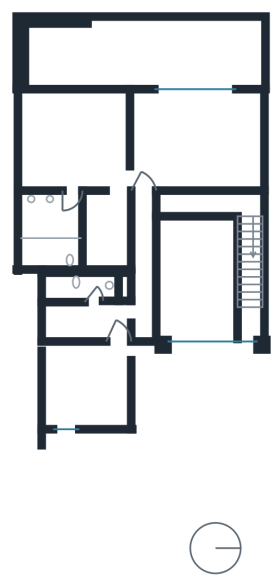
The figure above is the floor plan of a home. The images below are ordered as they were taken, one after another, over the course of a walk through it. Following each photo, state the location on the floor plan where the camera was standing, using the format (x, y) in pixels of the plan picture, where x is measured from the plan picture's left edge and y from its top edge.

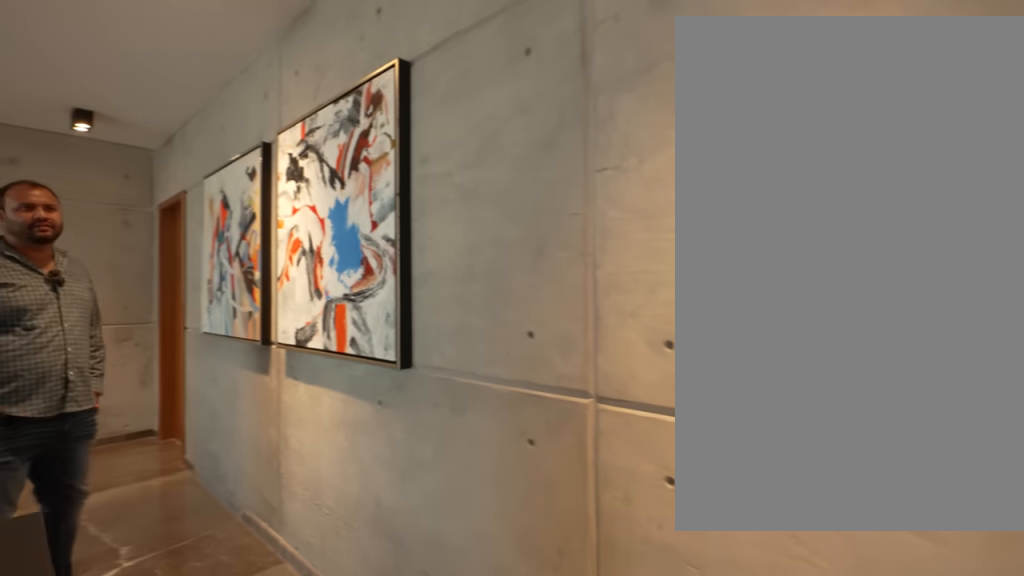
(254, 210)
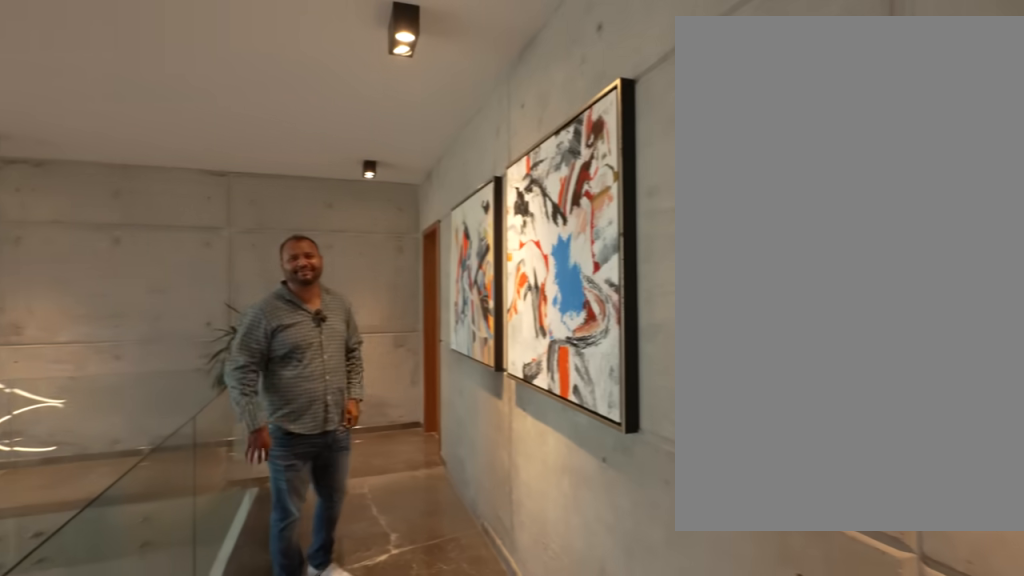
(246, 204)
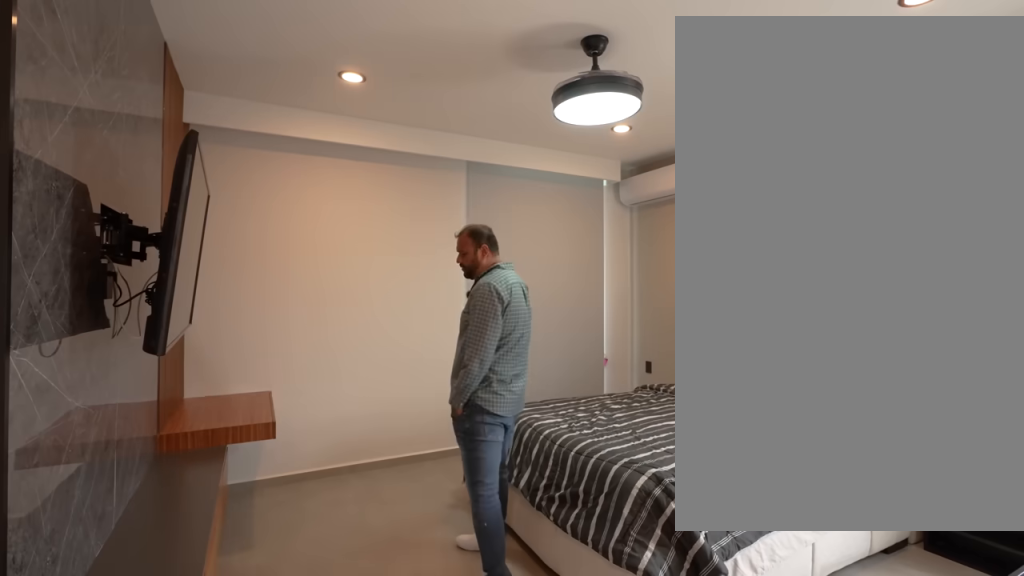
(119, 326)
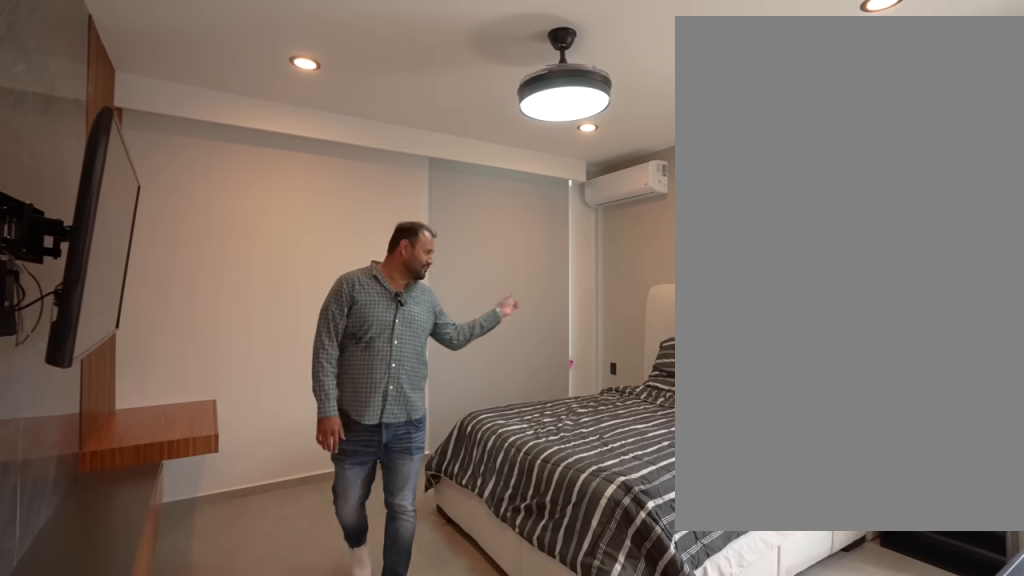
(110, 364)
